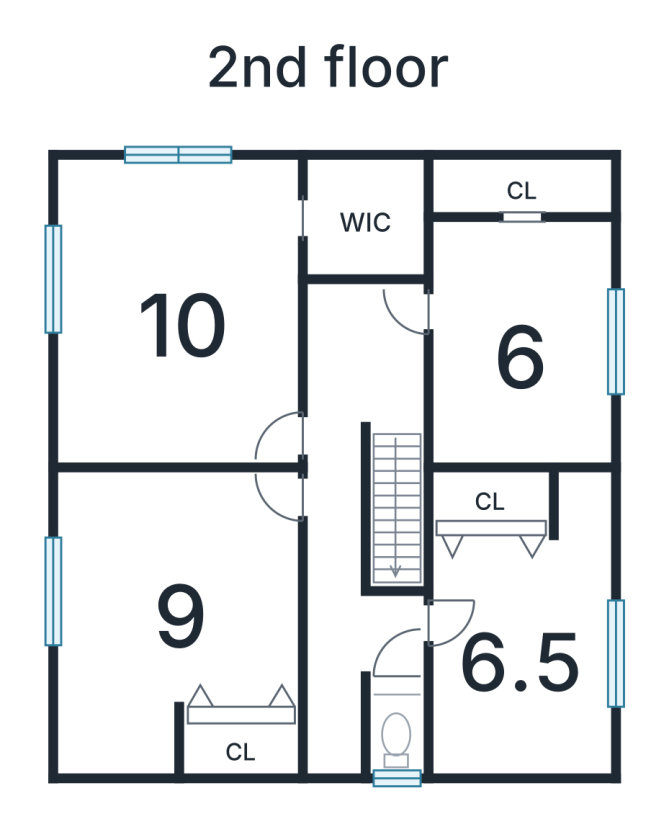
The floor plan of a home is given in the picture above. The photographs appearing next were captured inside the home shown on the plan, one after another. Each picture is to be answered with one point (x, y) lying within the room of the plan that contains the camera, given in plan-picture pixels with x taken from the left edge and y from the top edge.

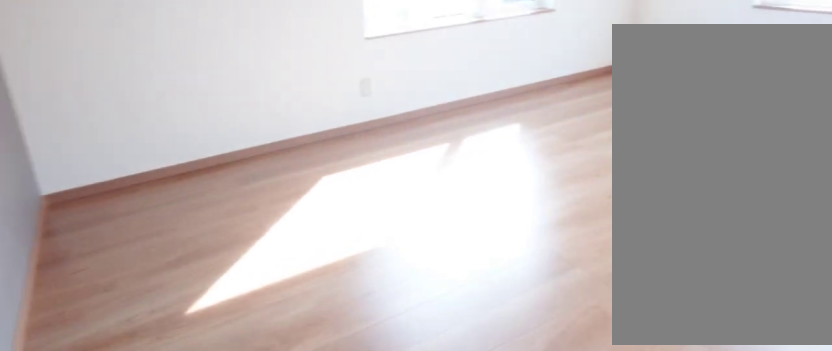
(180, 324)
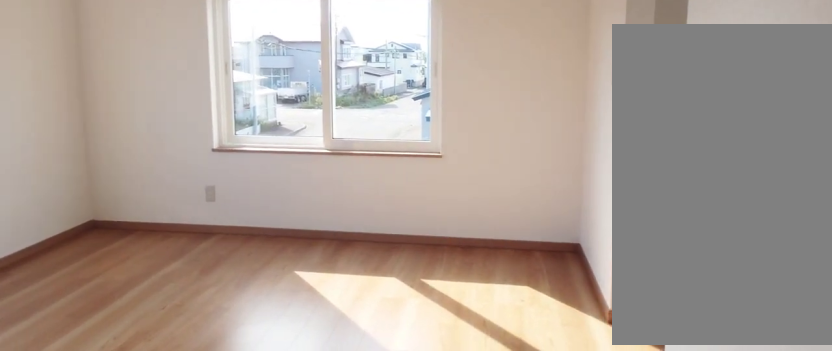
(180, 324)
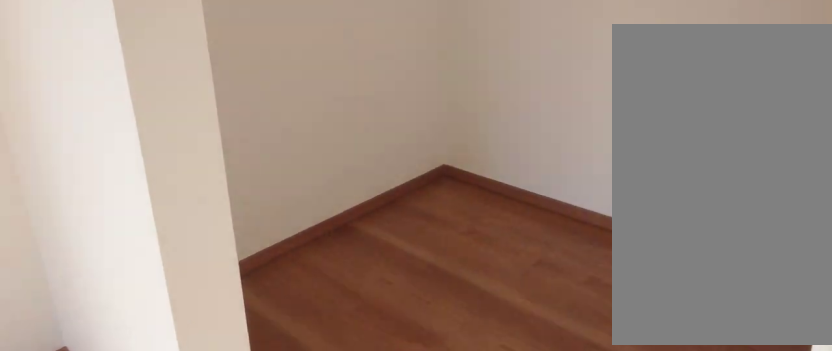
(357, 229)
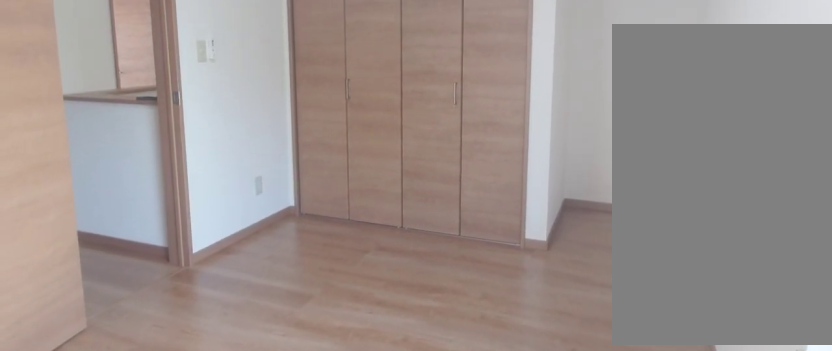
(514, 651)
